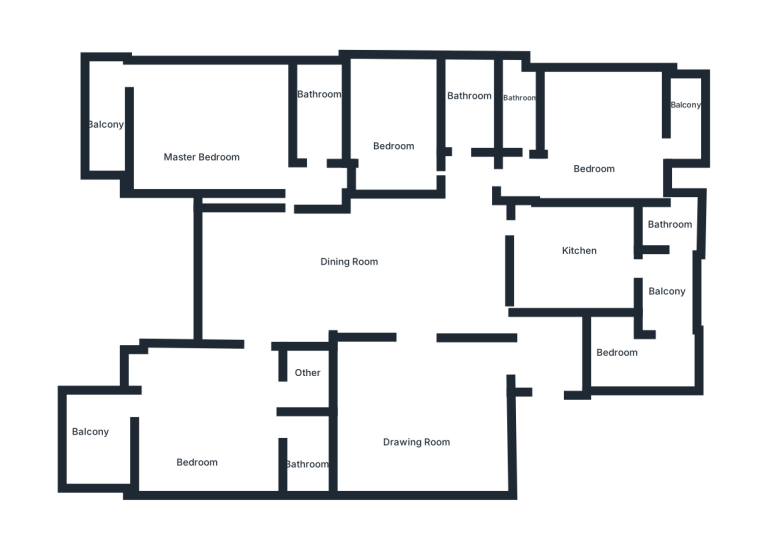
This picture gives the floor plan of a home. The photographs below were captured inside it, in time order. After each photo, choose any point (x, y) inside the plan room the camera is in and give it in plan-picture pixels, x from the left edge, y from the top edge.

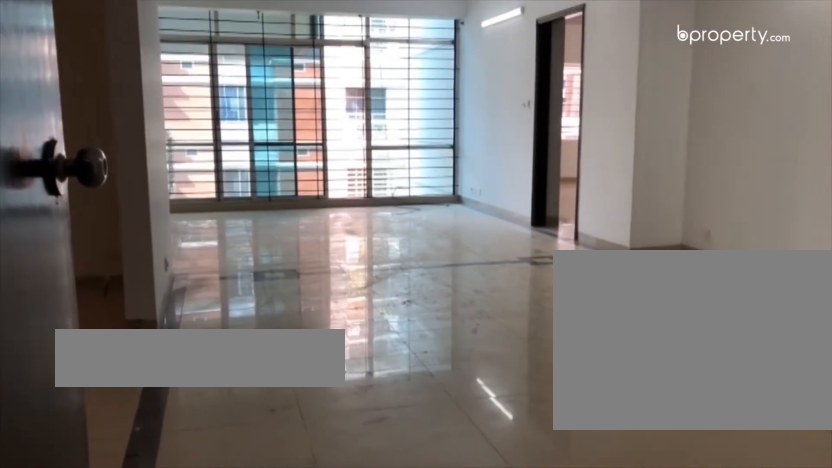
(359, 259)
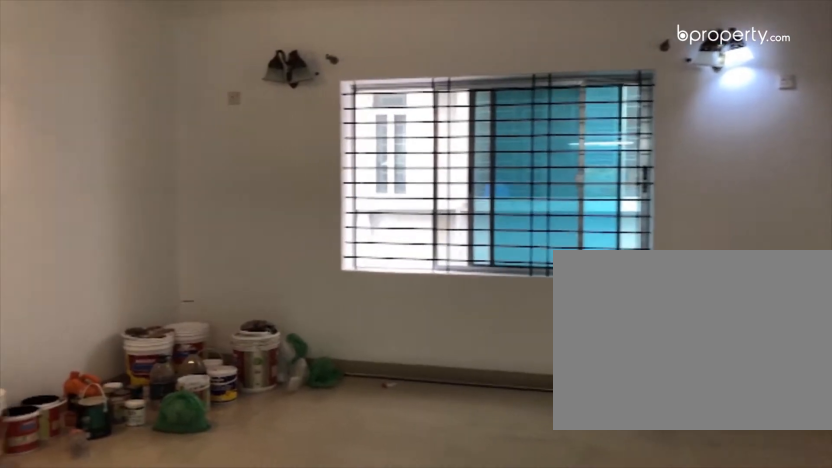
(413, 411)
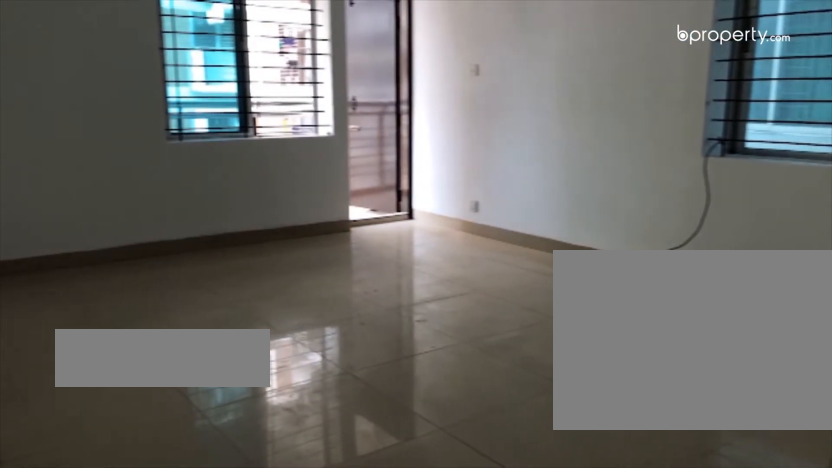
(205, 128)
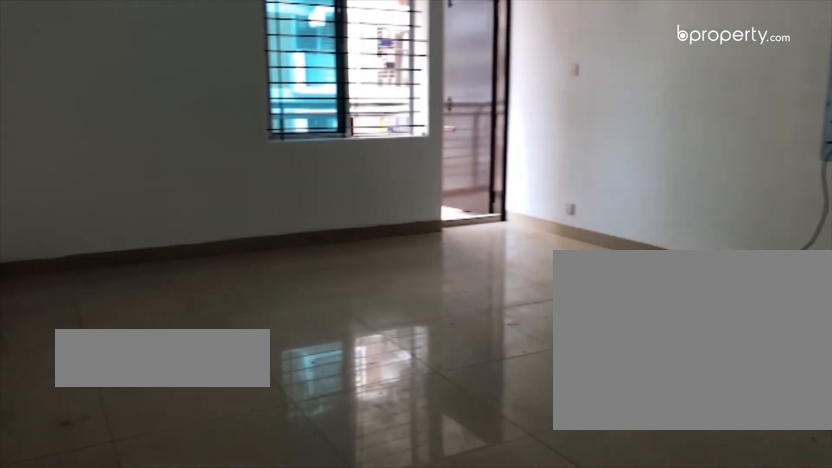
(205, 128)
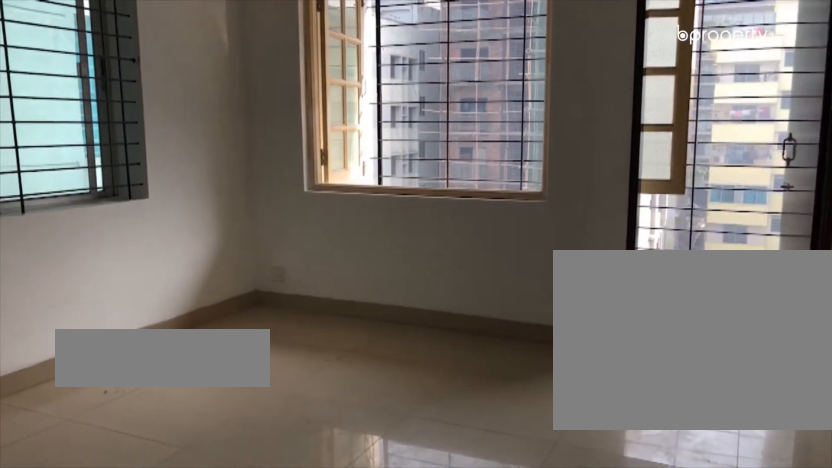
(595, 134)
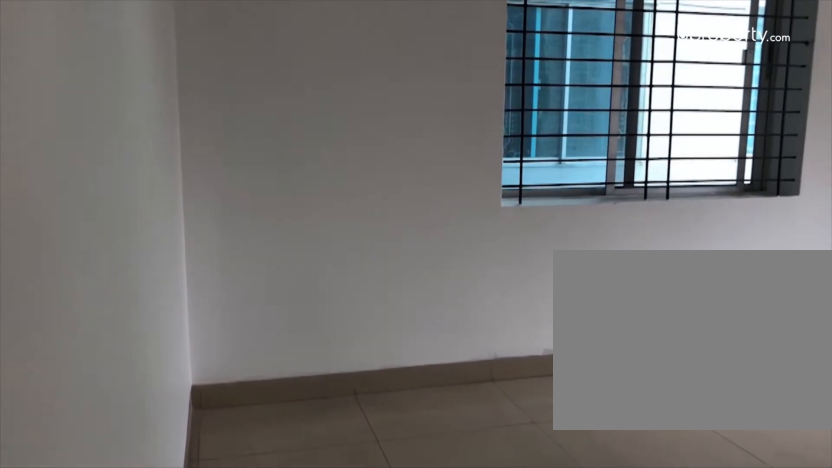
(595, 134)
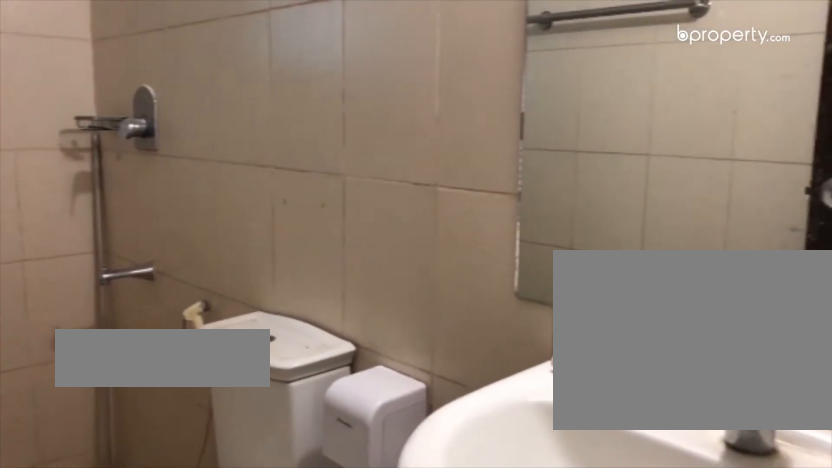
(470, 109)
